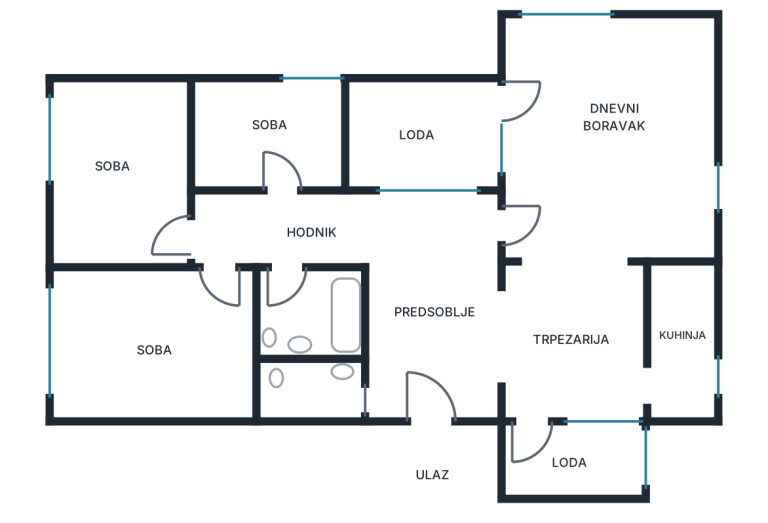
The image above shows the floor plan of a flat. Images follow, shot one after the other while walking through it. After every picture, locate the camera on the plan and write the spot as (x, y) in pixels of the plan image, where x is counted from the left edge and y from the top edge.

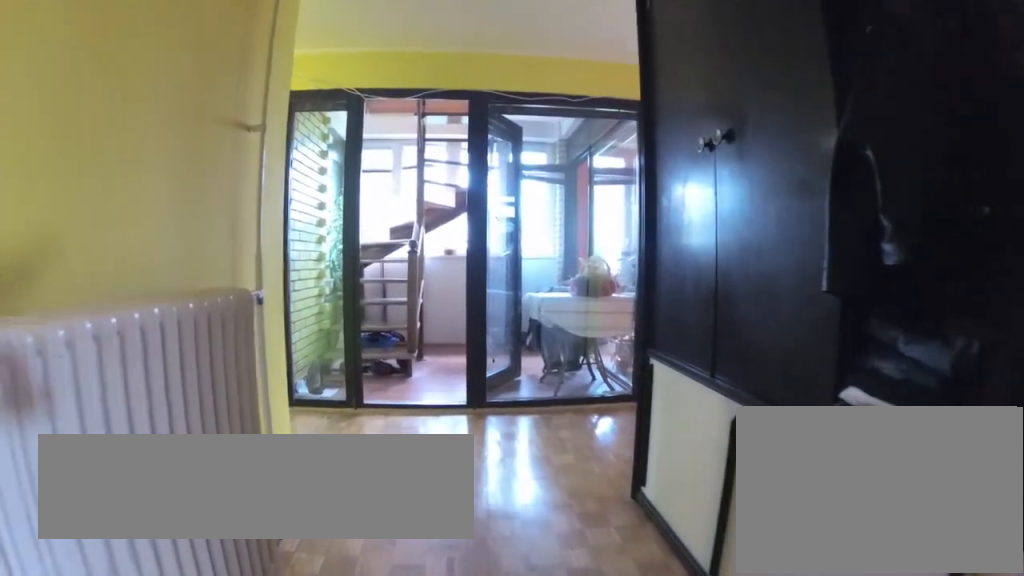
(429, 379)
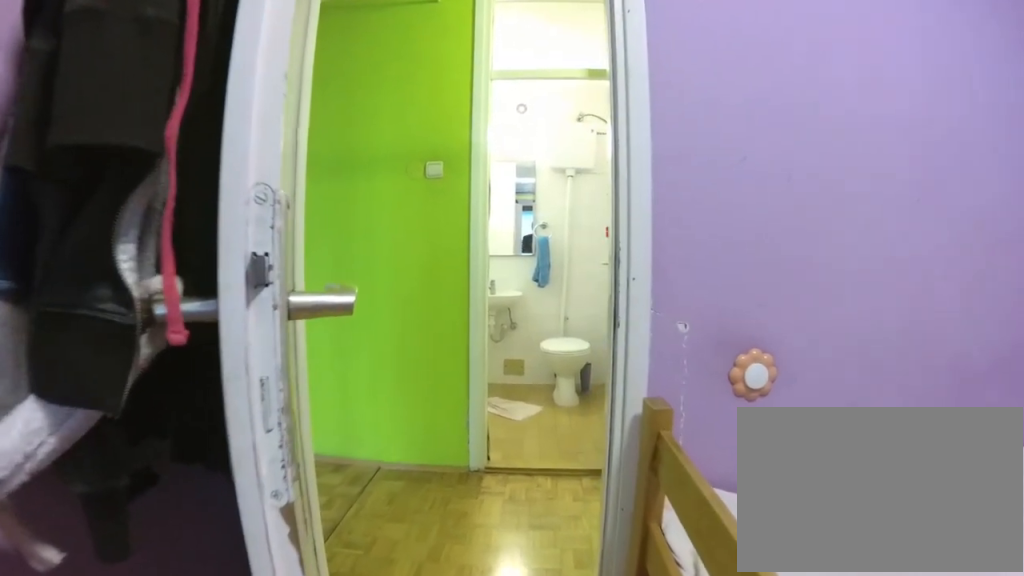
(300, 117)
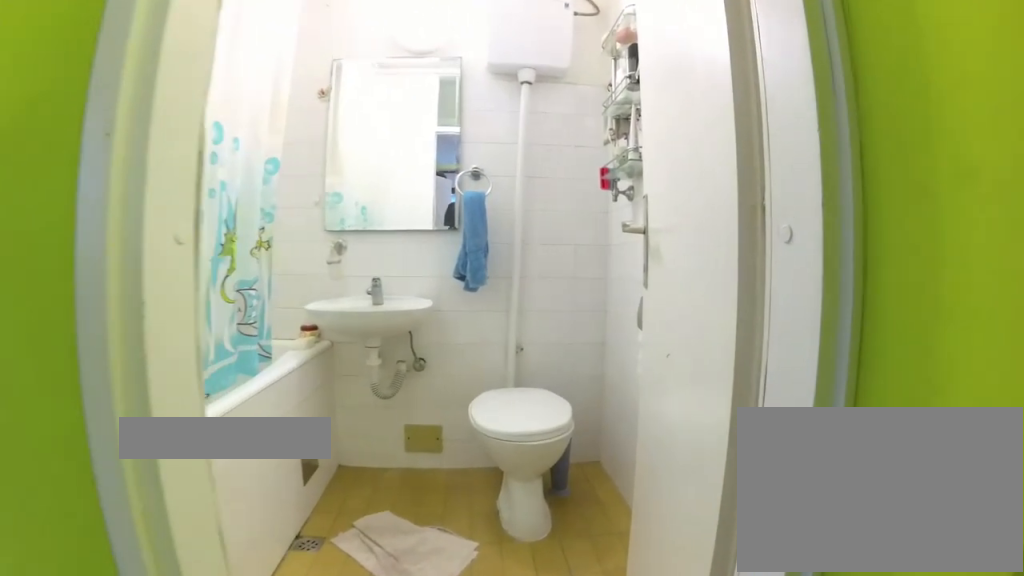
(293, 226)
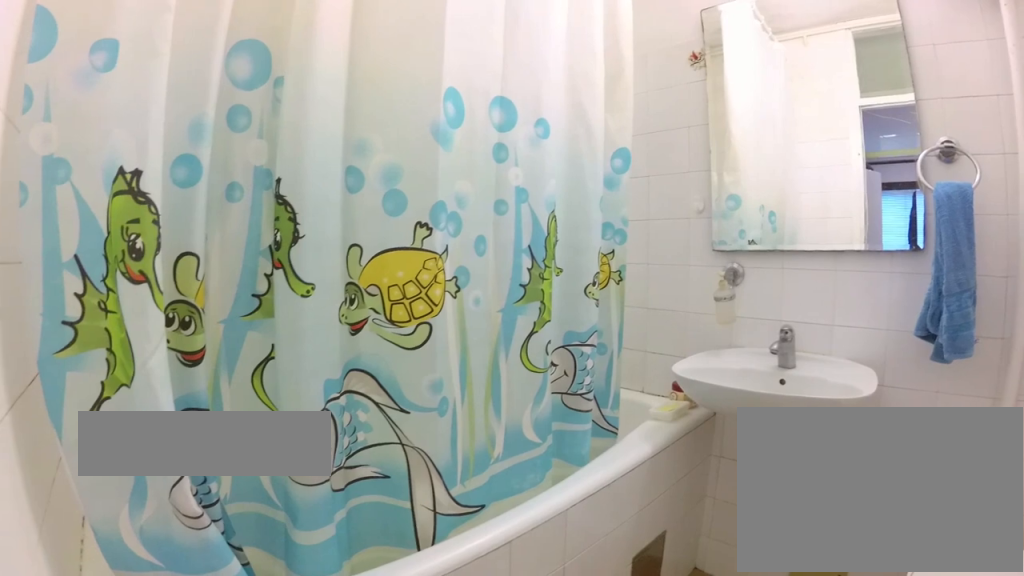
(286, 266)
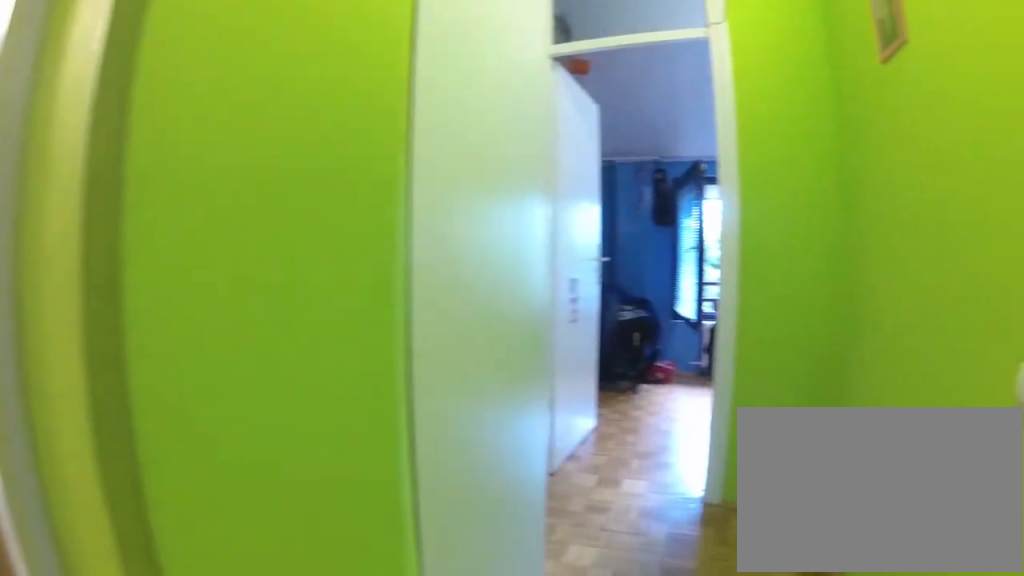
(315, 231)
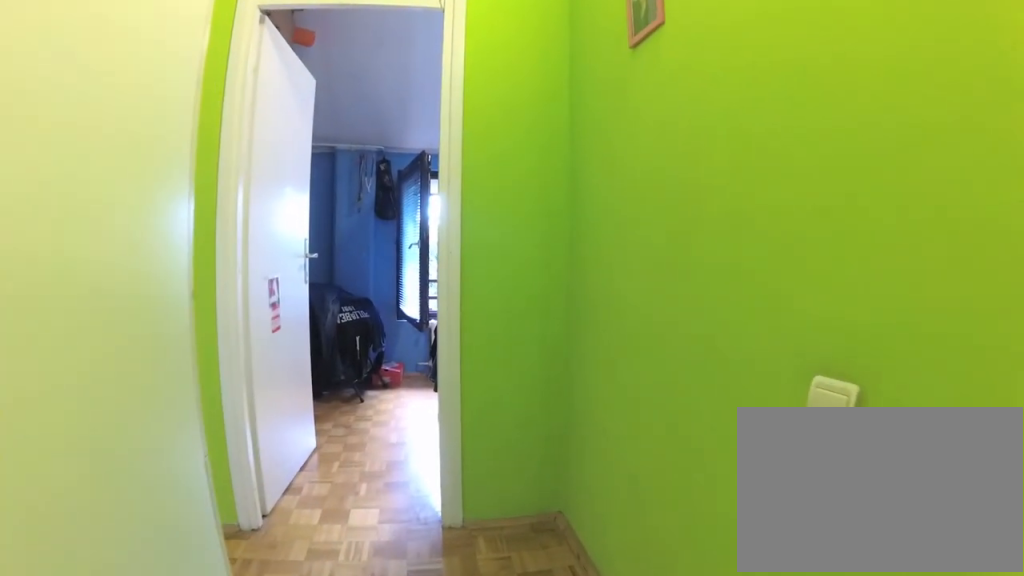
(295, 226)
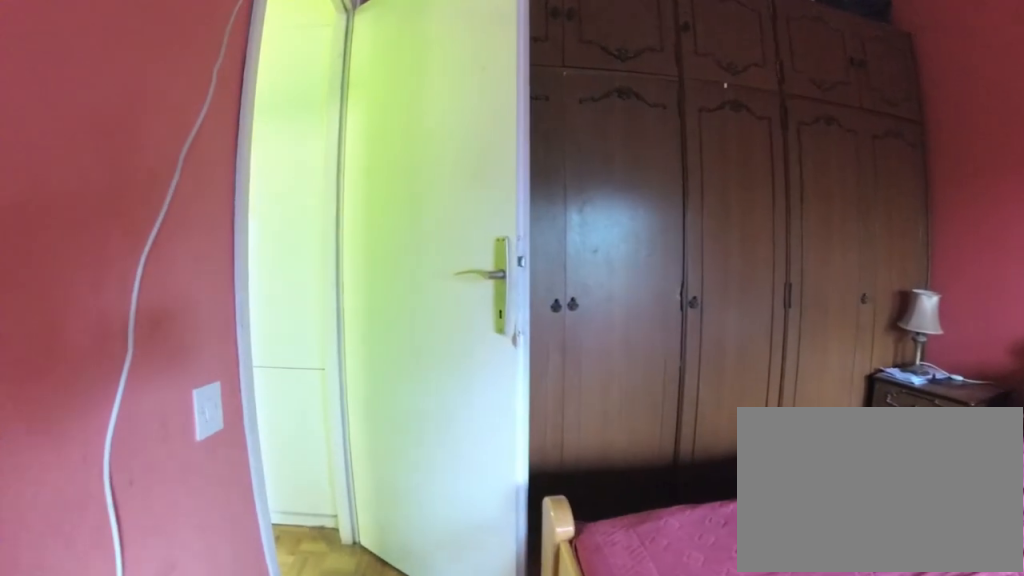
(136, 317)
